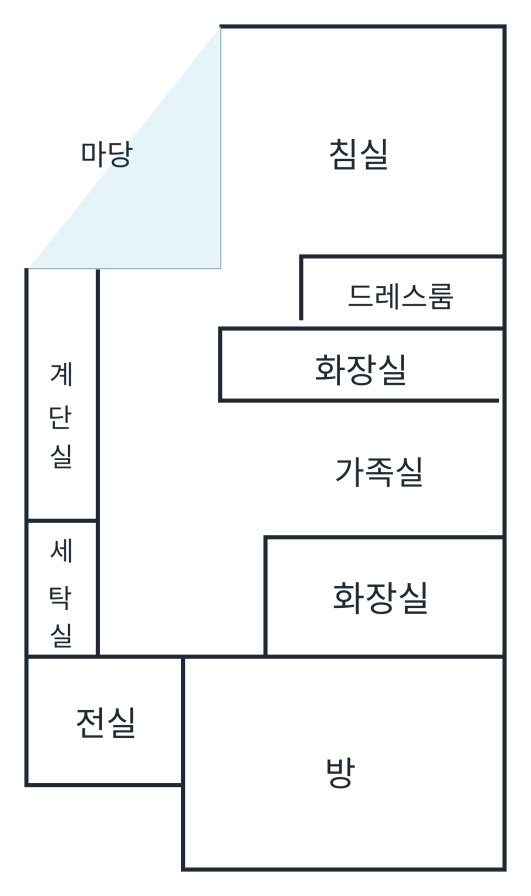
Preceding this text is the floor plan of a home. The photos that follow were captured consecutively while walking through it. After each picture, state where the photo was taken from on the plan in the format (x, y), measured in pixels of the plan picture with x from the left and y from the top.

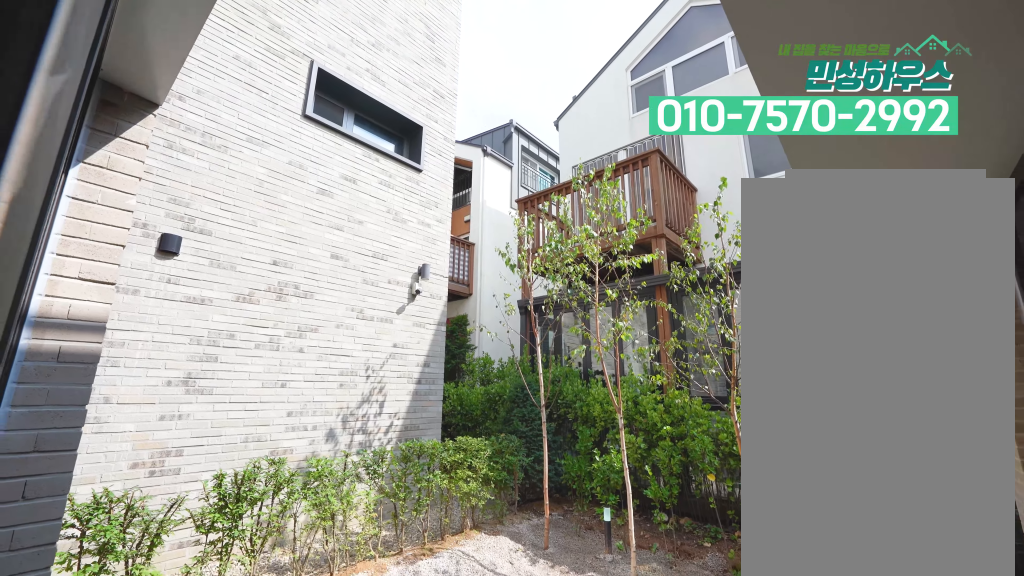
(178, 308)
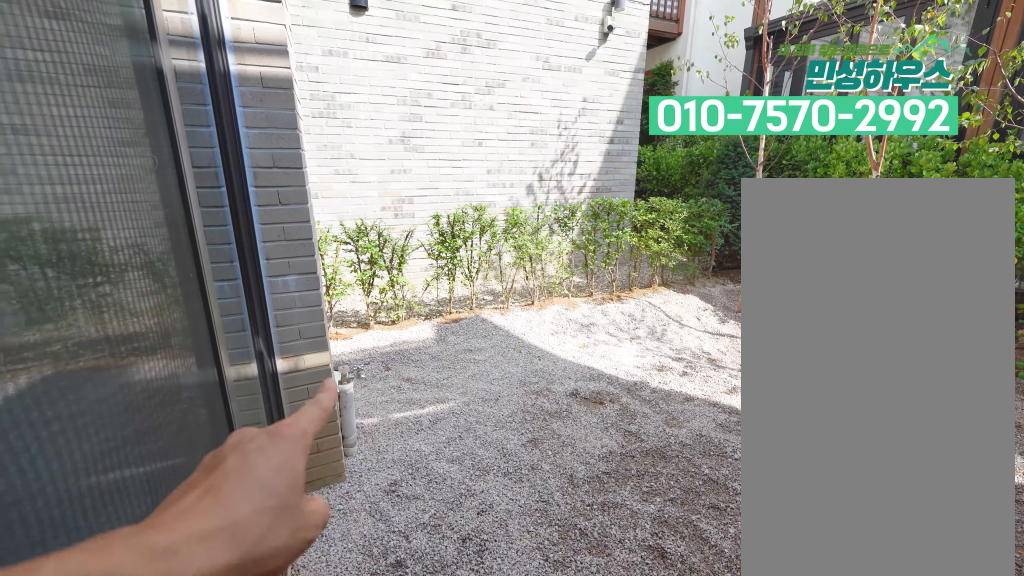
(178, 308)
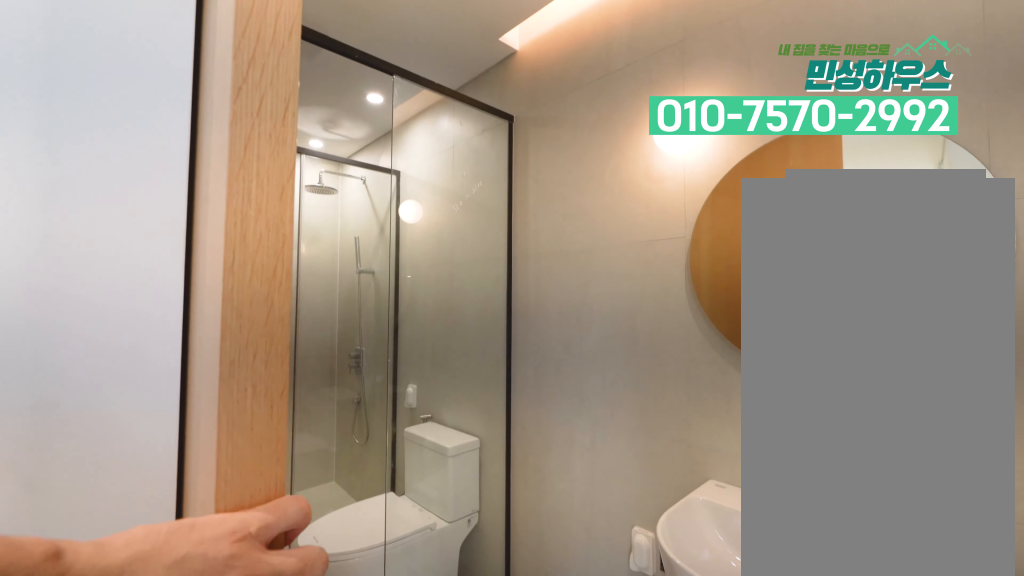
(263, 311)
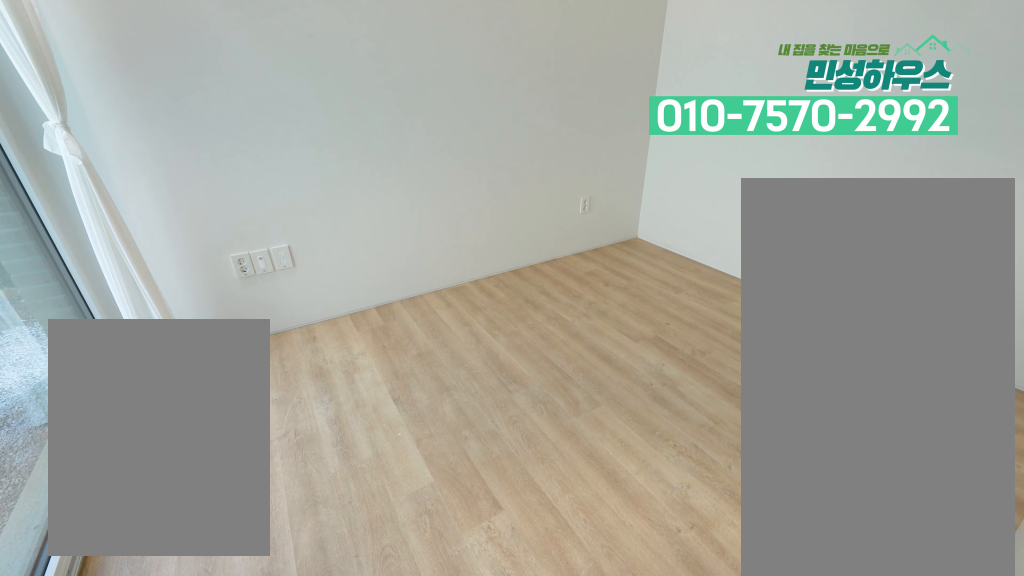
(272, 308)
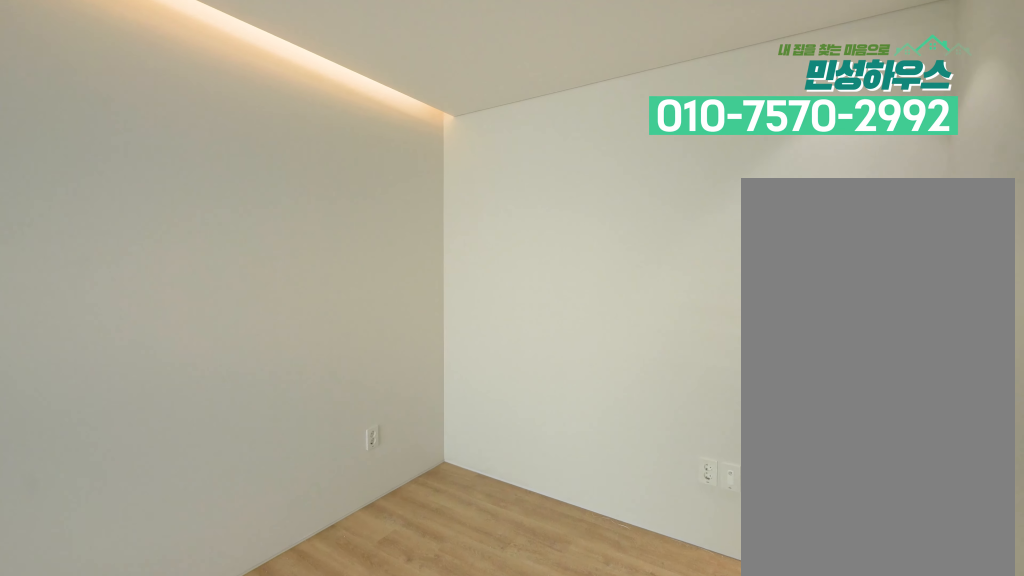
(343, 190)
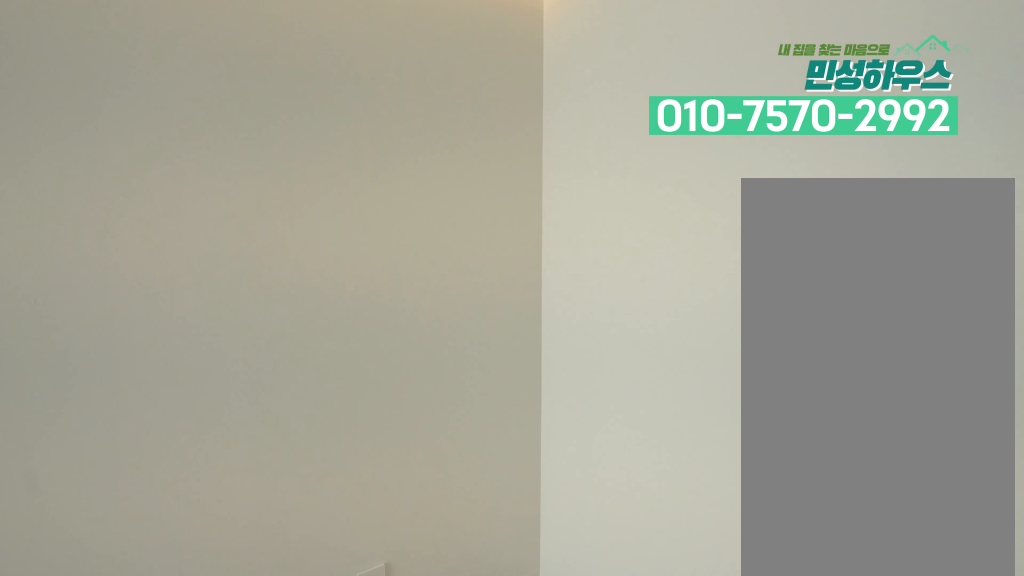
(472, 105)
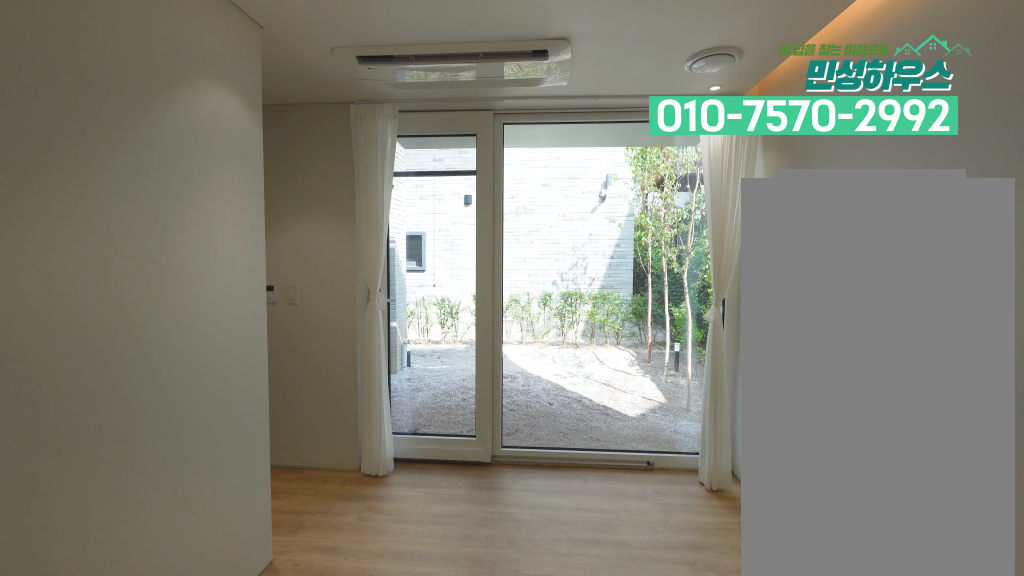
(469, 105)
